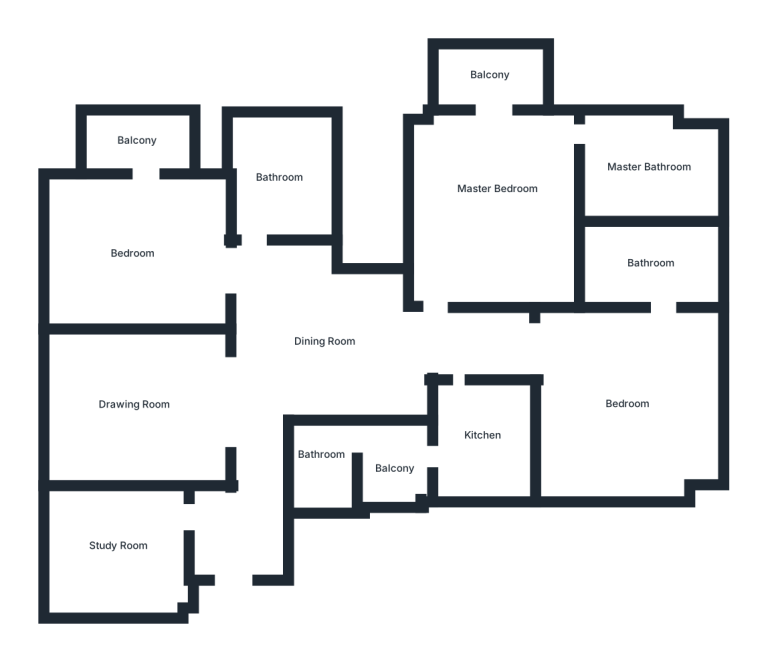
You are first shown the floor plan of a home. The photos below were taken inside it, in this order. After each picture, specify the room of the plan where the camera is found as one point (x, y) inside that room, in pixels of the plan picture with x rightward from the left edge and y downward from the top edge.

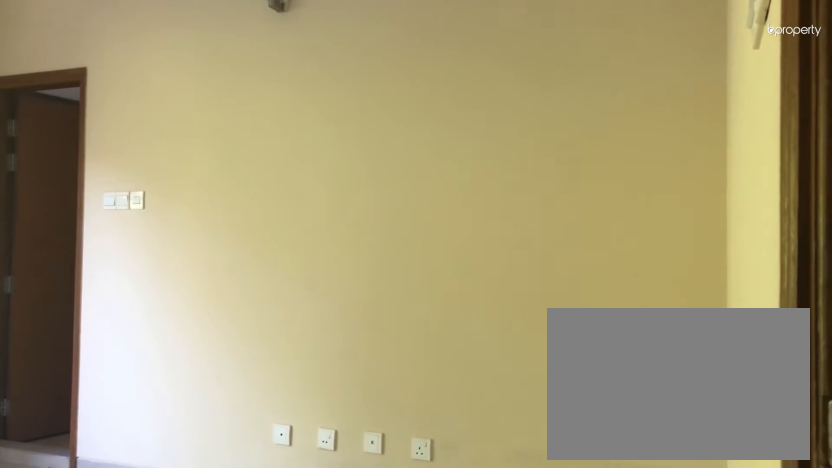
(500, 190)
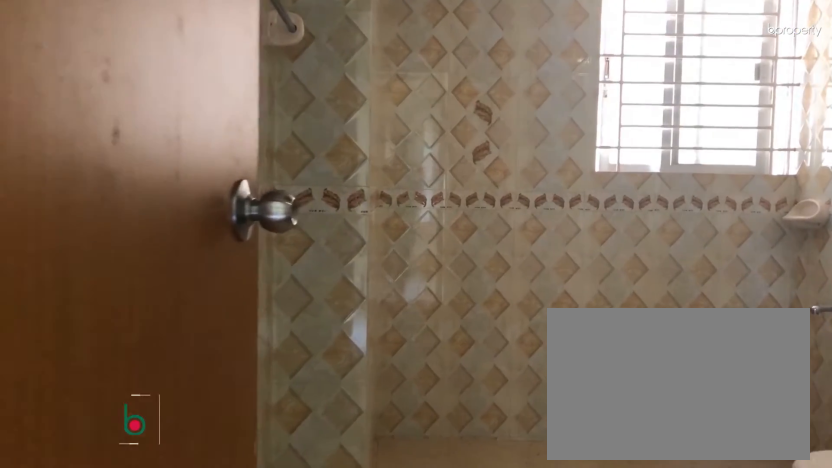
(648, 167)
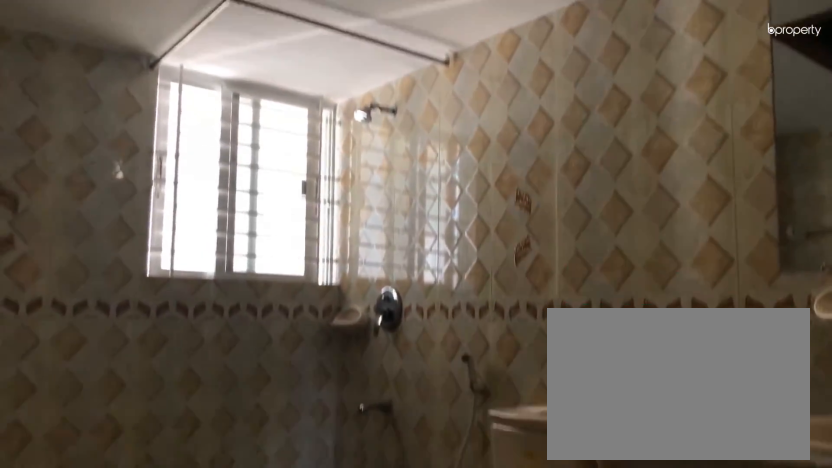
(648, 167)
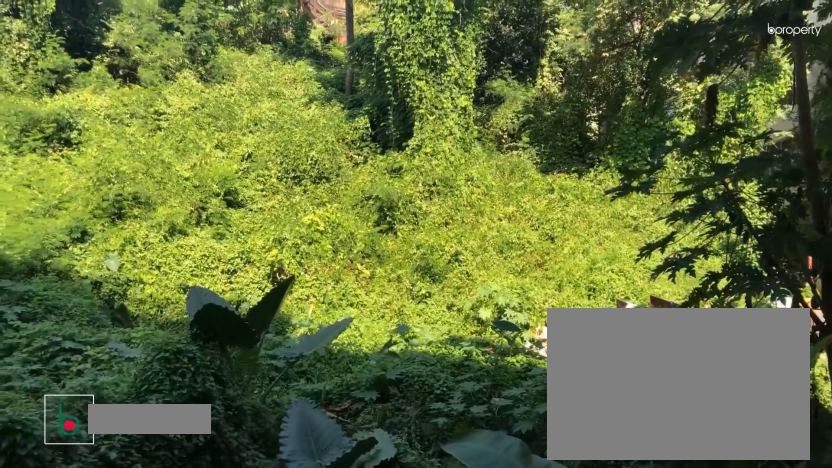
(491, 74)
